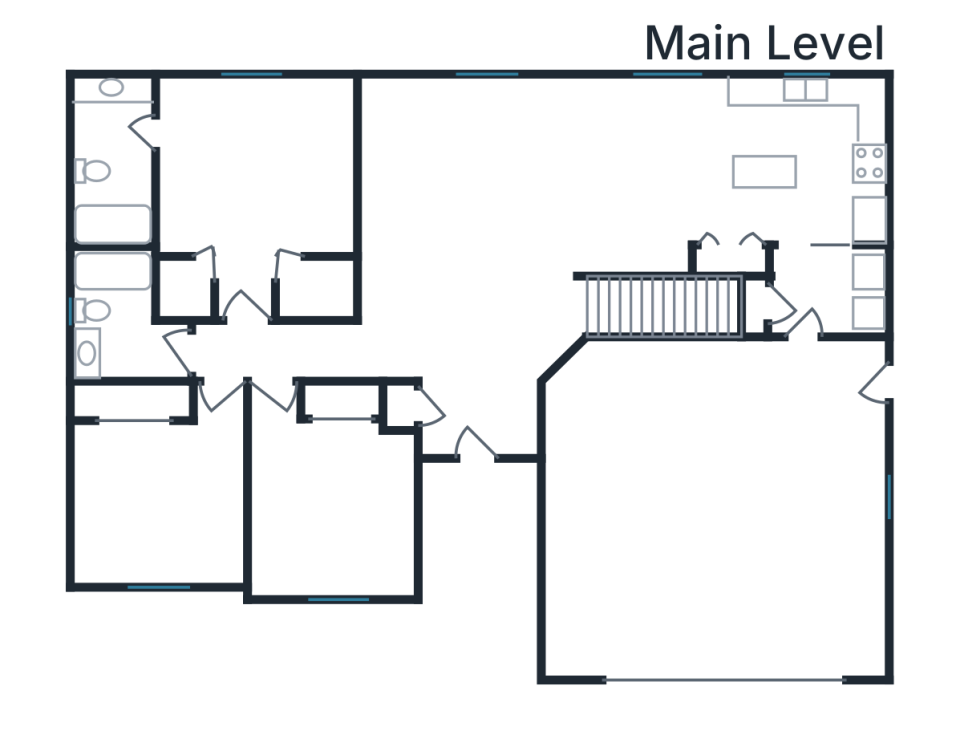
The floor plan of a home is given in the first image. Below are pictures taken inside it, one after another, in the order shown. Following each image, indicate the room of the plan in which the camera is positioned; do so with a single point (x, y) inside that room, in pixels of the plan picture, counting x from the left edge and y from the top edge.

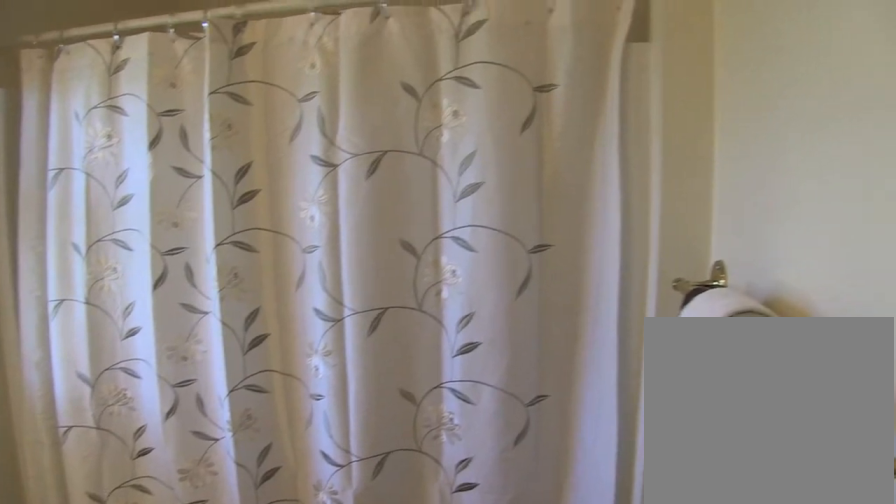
(128, 322)
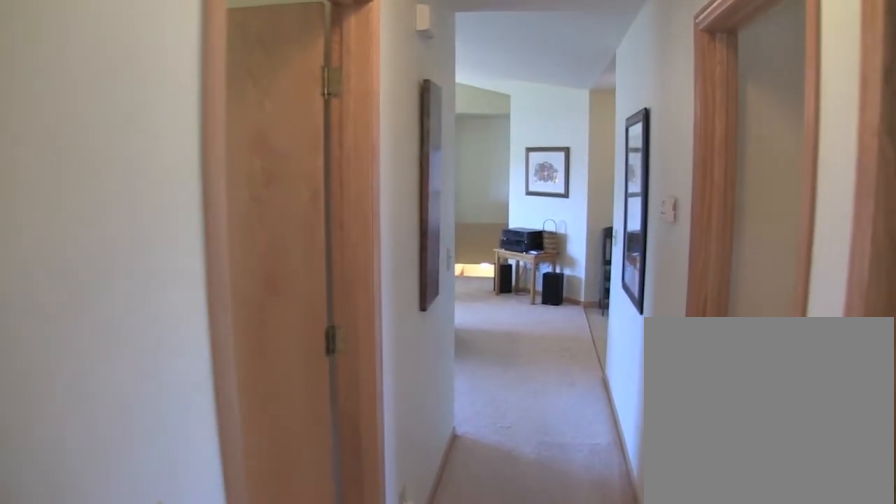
(277, 351)
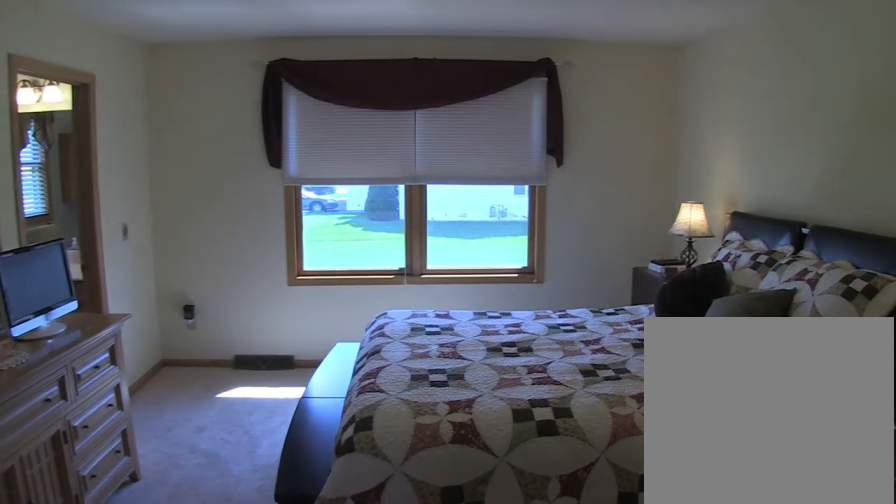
(256, 179)
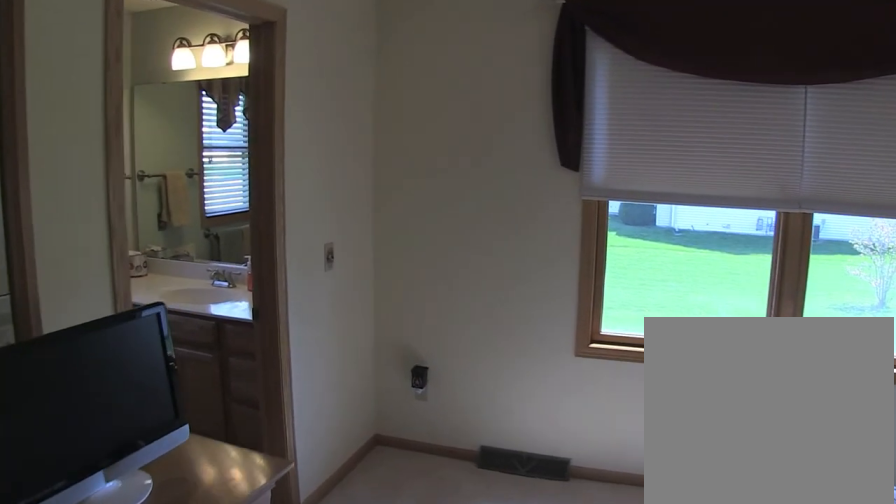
(256, 179)
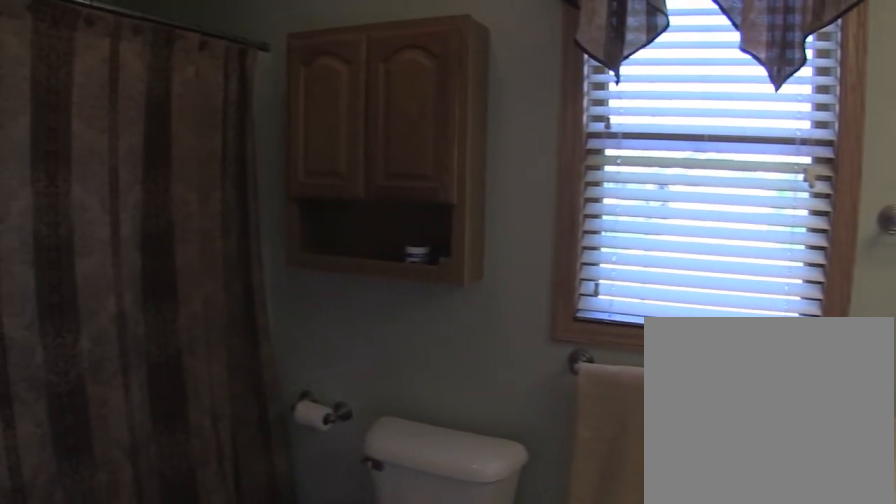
(116, 164)
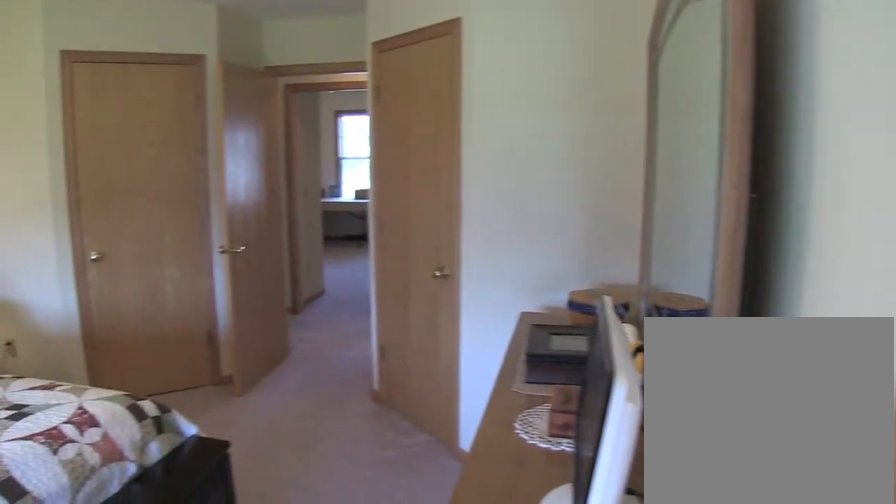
(256, 179)
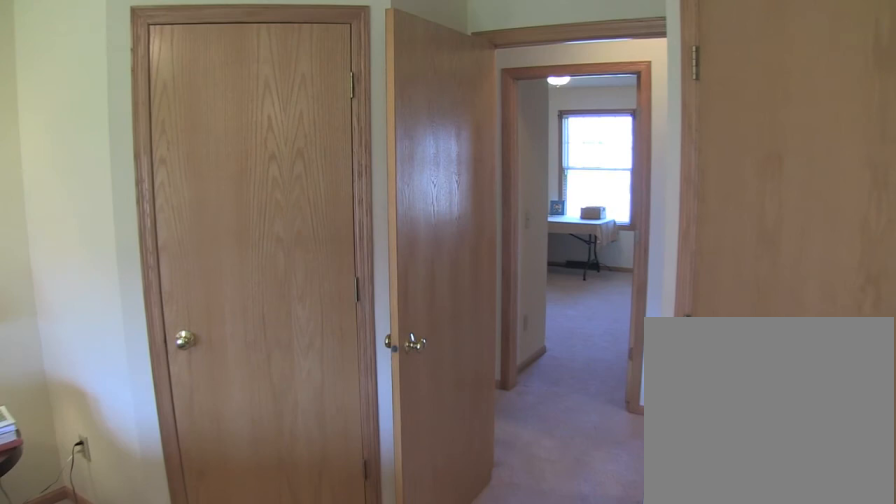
(256, 179)
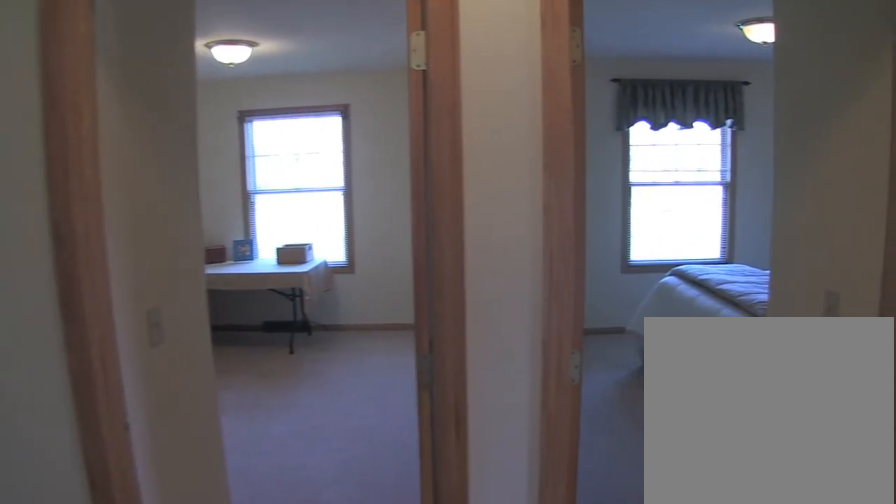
(276, 348)
